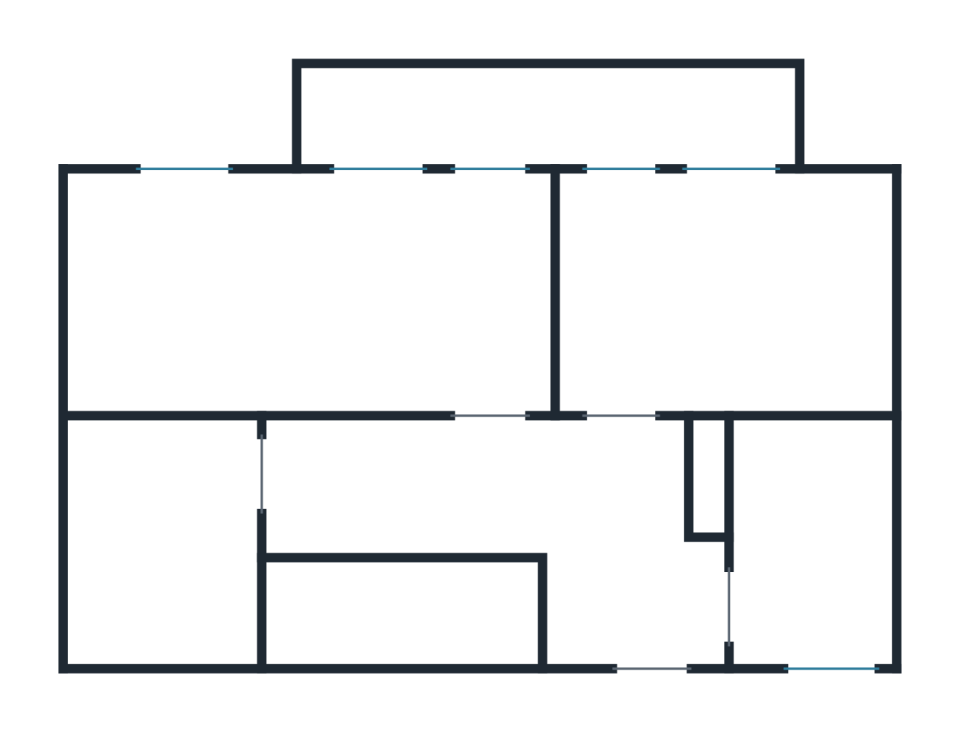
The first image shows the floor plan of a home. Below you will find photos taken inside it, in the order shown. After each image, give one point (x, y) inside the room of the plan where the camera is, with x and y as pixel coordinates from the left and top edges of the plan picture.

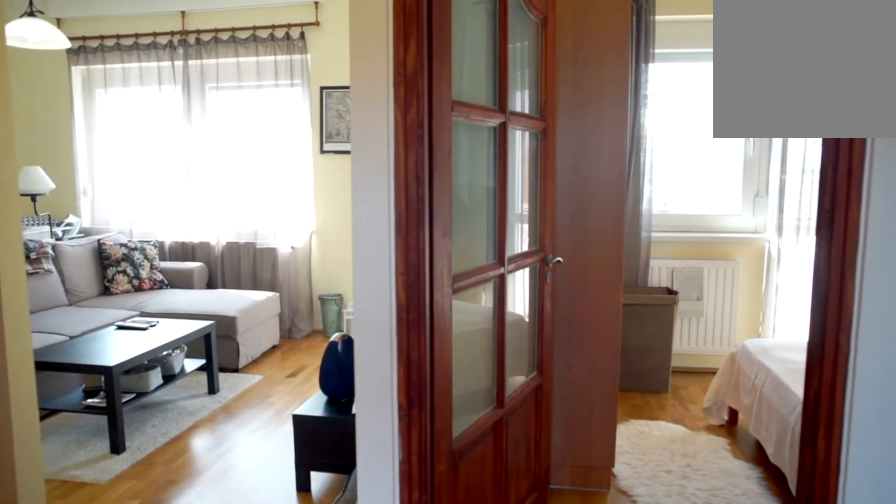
(675, 611)
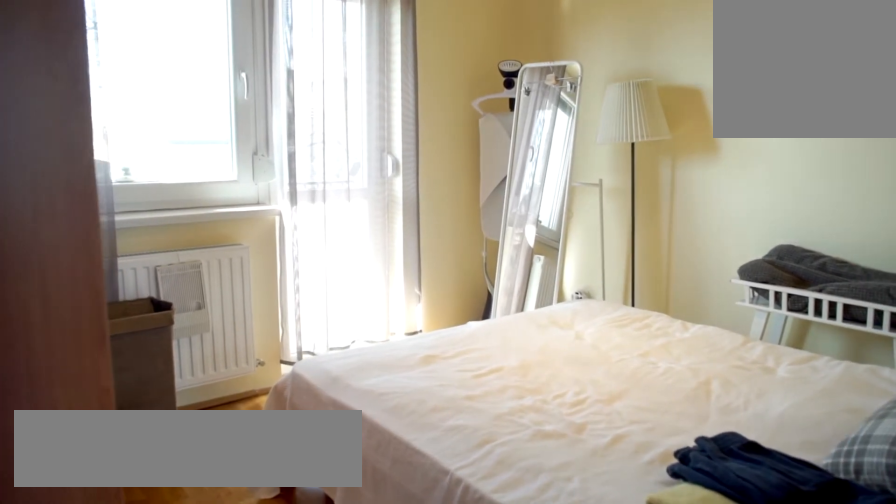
(712, 288)
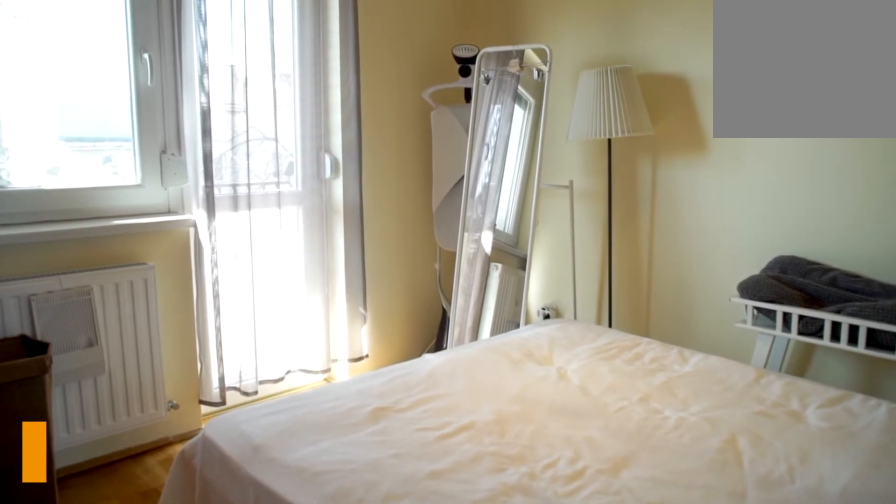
(713, 290)
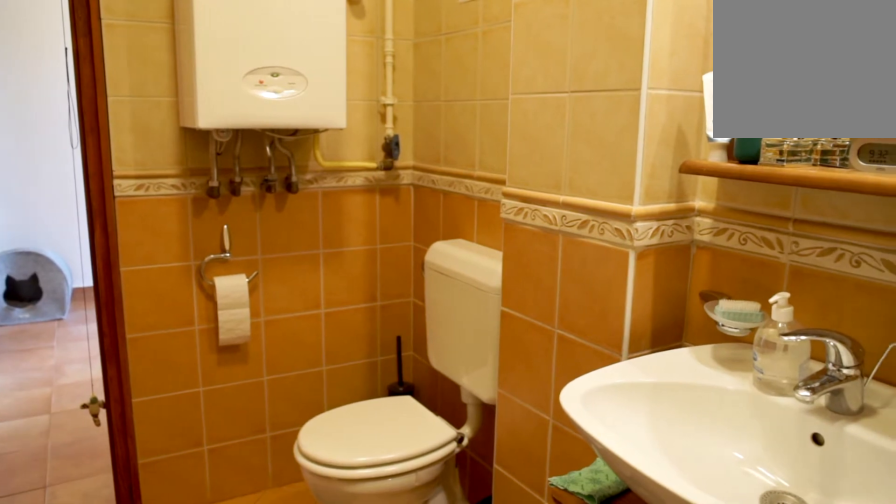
(159, 501)
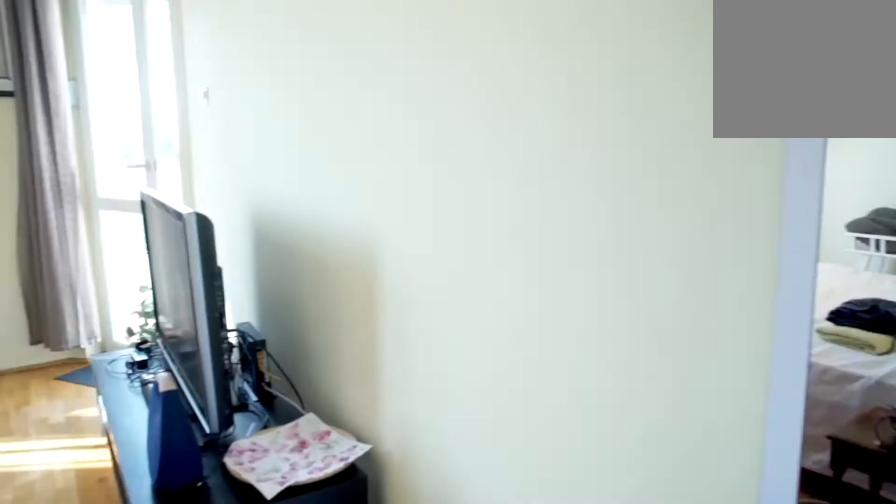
(433, 481)
